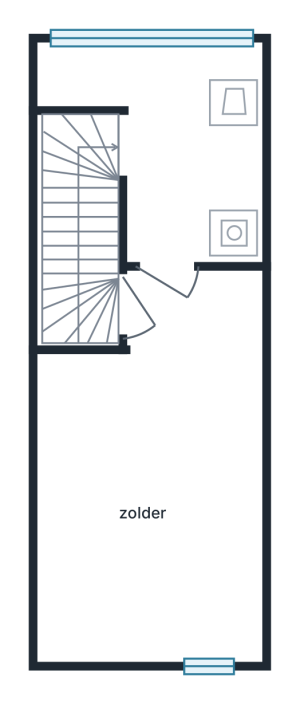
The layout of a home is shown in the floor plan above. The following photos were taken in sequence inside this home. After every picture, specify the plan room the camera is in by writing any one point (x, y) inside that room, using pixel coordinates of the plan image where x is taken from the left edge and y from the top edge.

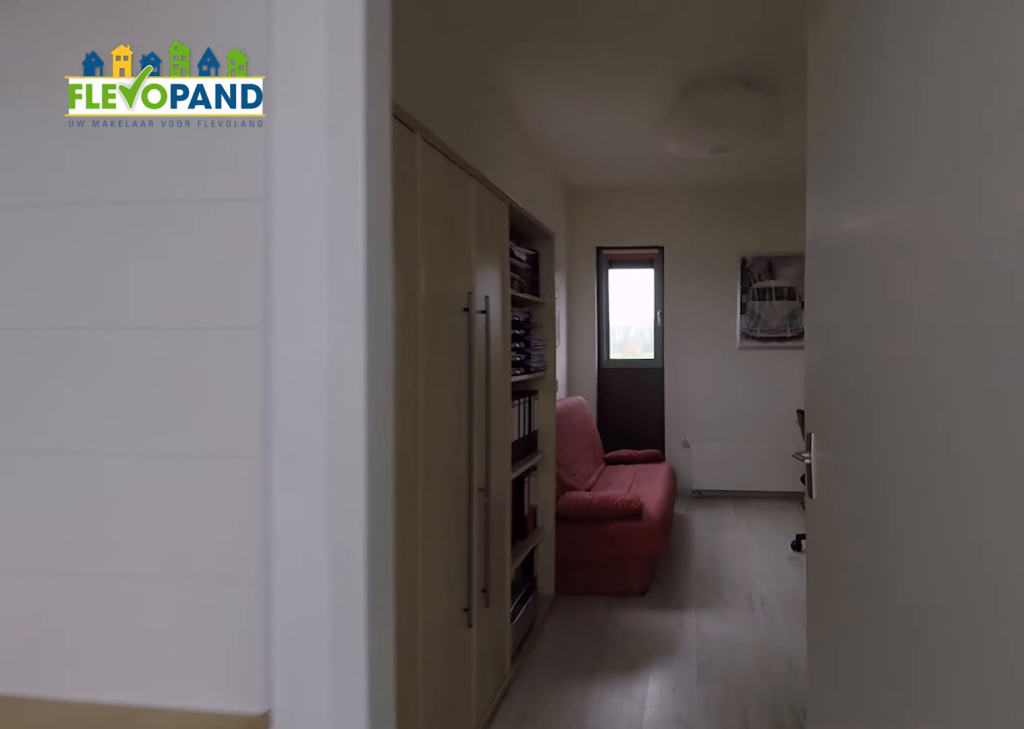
(164, 131)
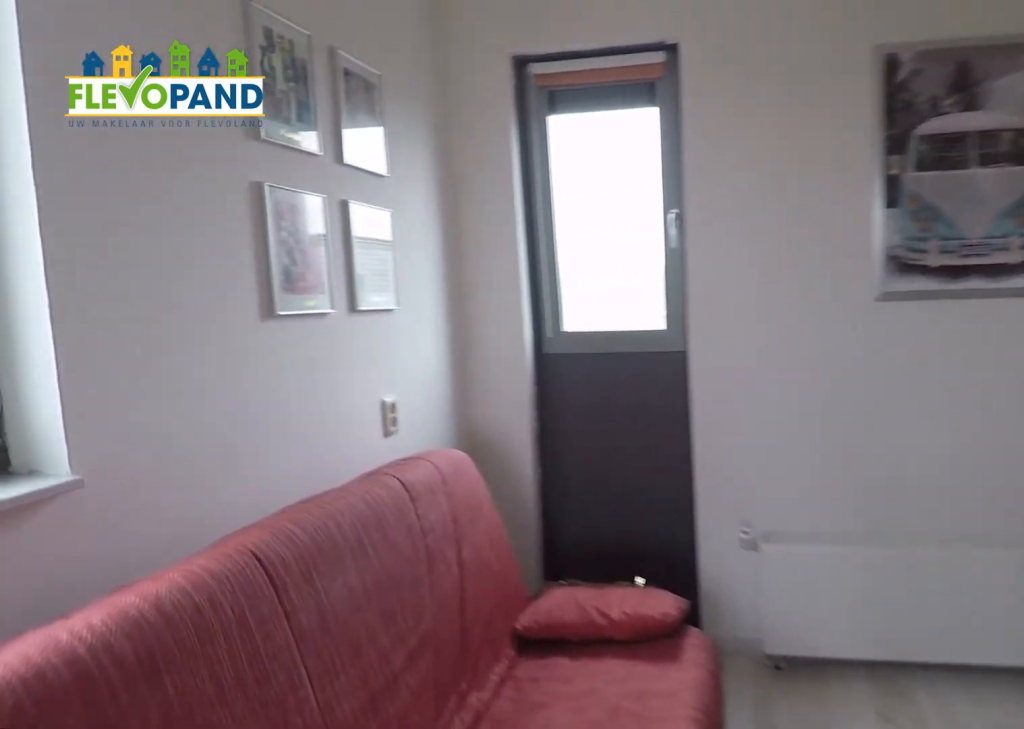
(147, 541)
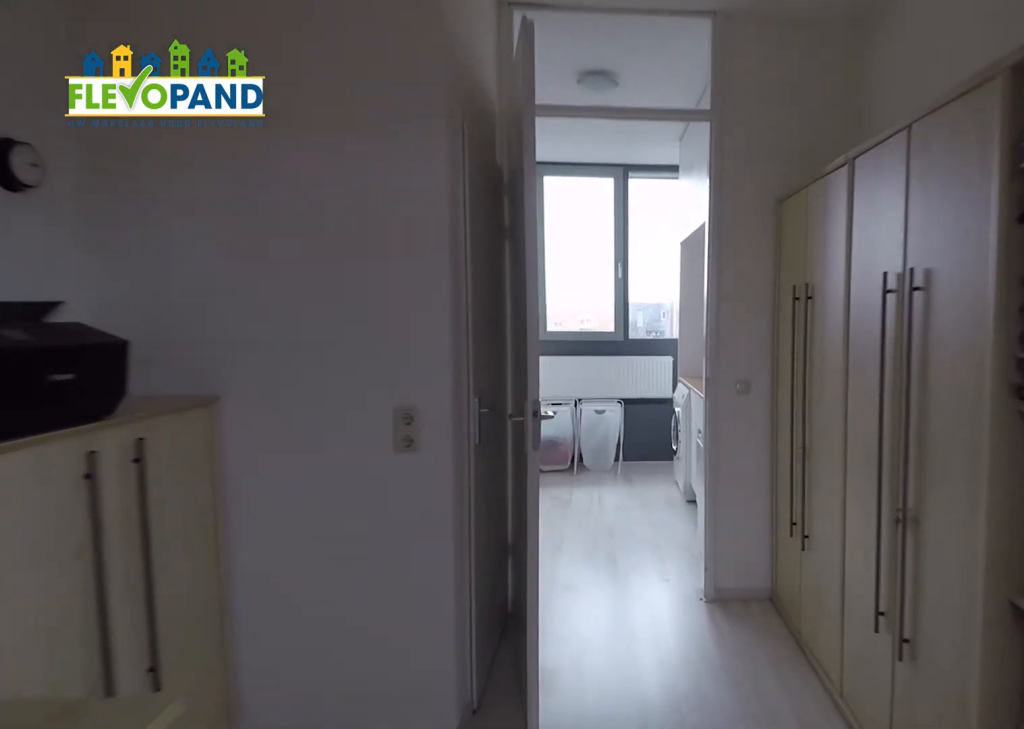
(147, 541)
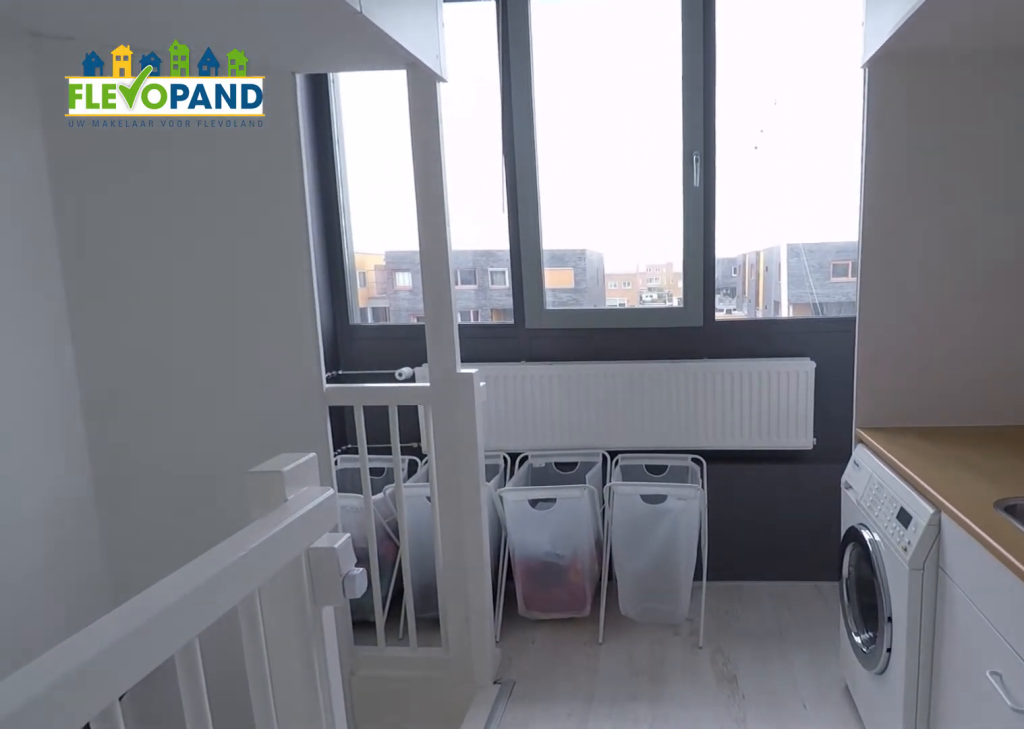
(163, 131)
